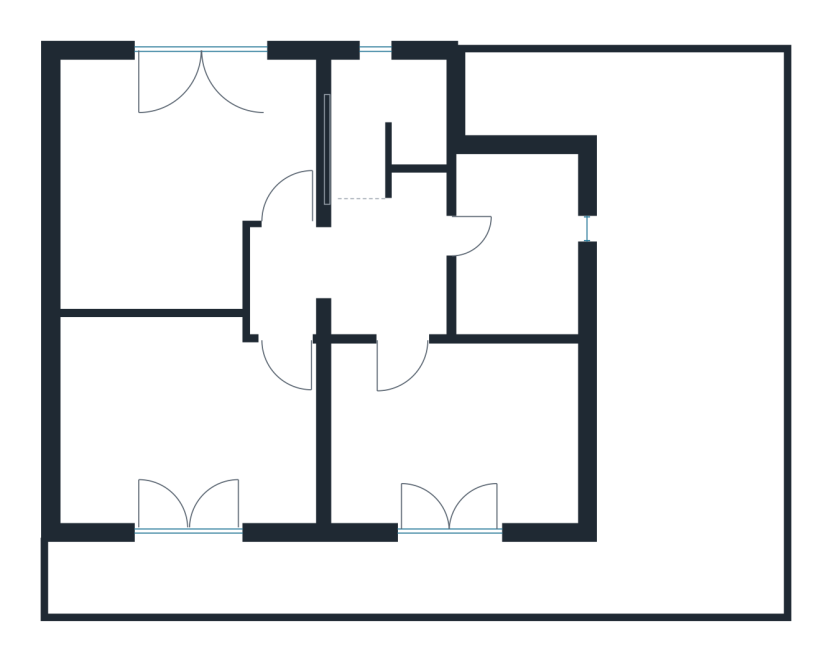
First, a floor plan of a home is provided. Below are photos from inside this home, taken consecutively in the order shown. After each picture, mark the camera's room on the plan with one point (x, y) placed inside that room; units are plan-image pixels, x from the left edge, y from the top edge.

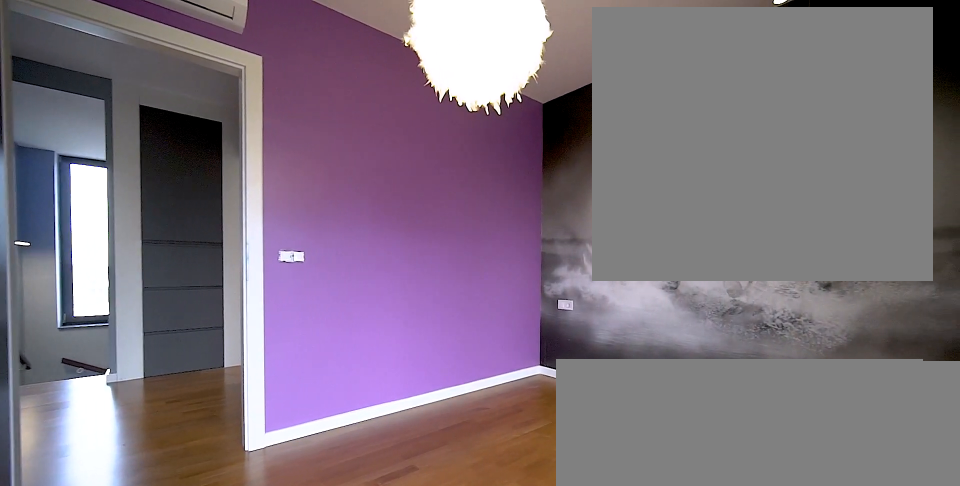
(451, 431)
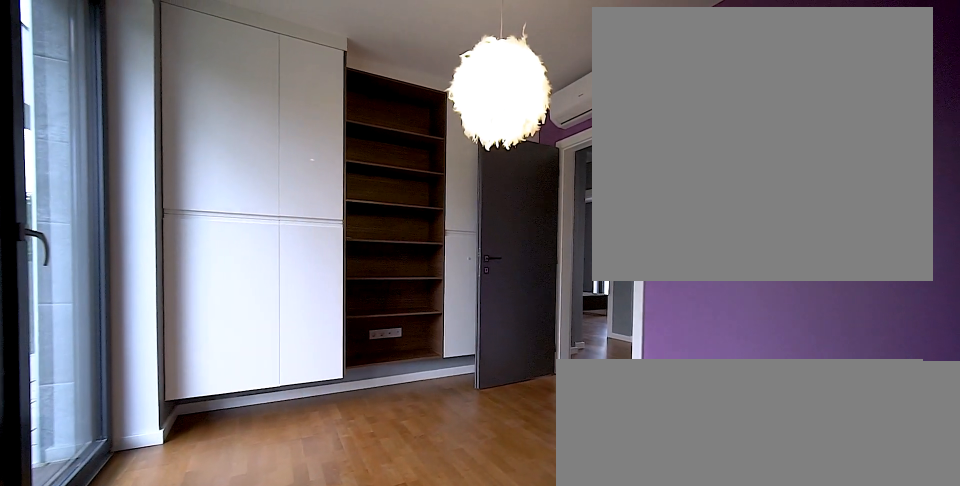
(451, 431)
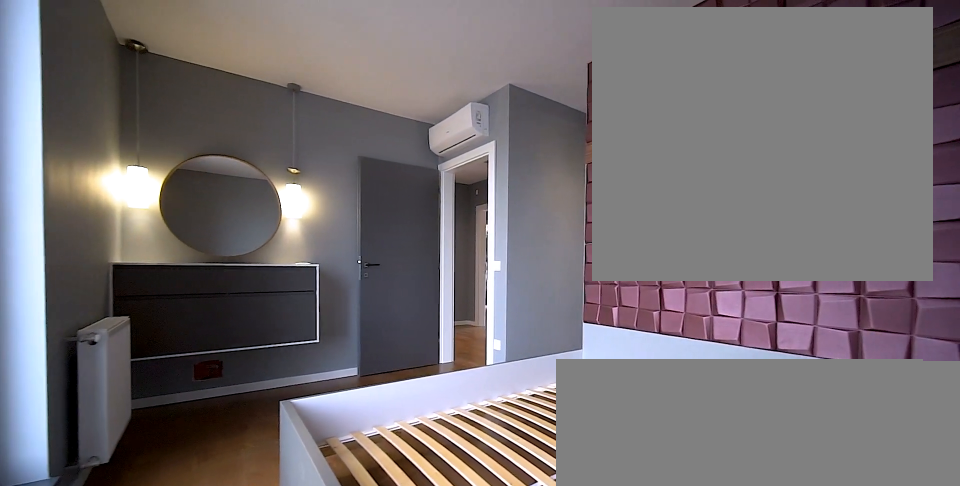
(186, 176)
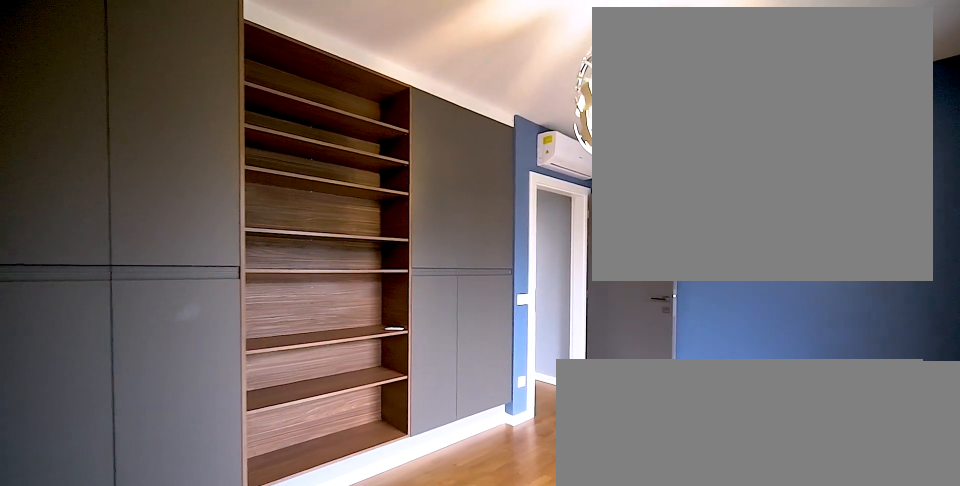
(200, 419)
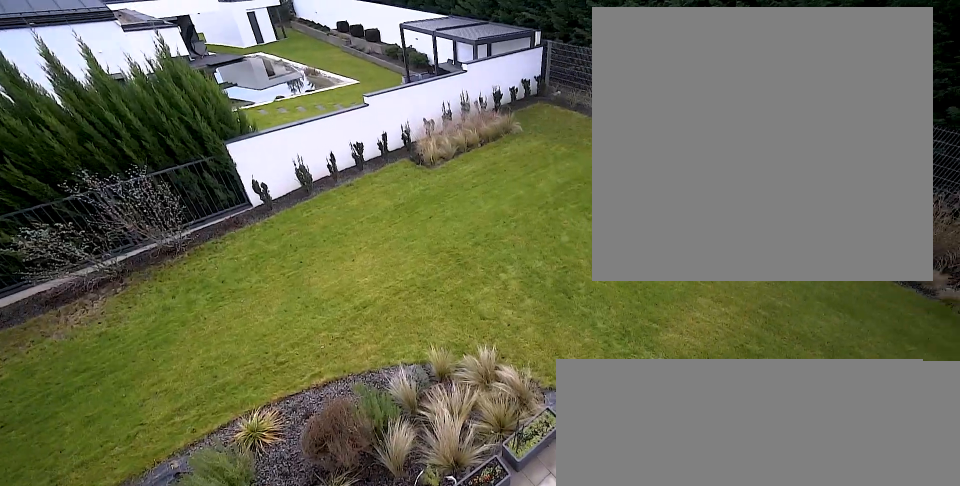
(695, 362)
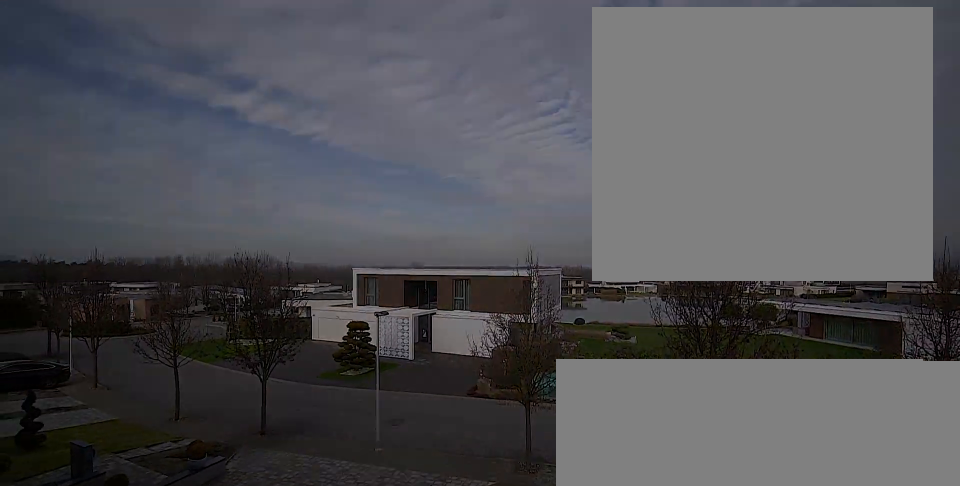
(695, 362)
